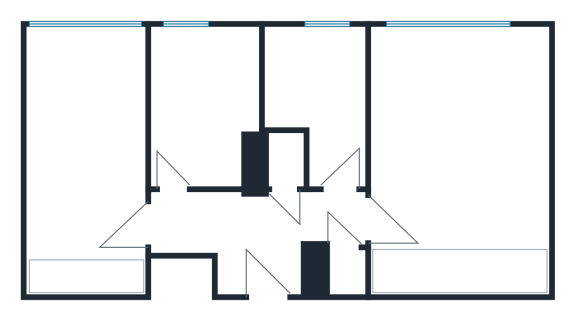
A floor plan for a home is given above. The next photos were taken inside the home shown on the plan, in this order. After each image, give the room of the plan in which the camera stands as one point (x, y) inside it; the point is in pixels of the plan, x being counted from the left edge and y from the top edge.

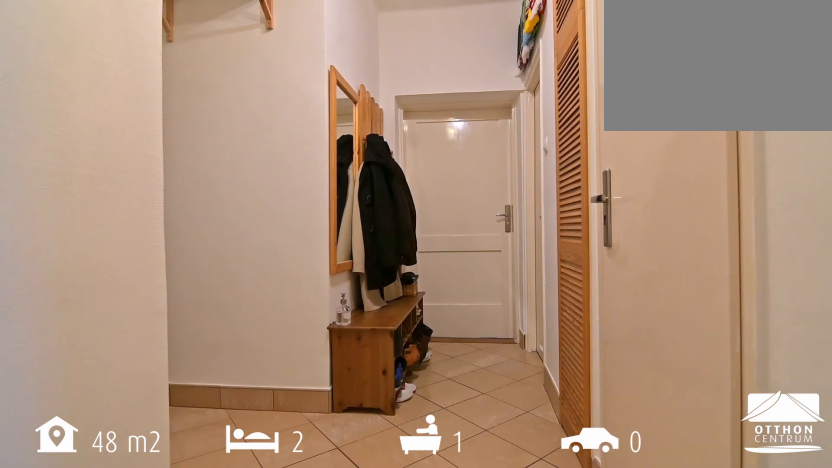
(249, 229)
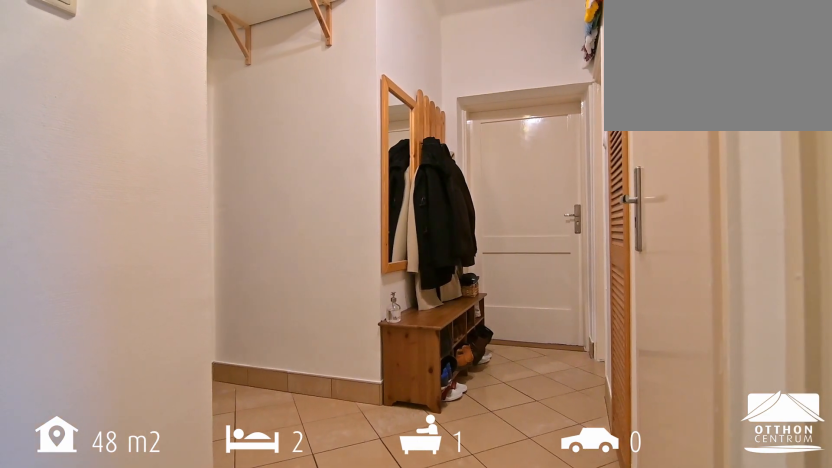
(249, 229)
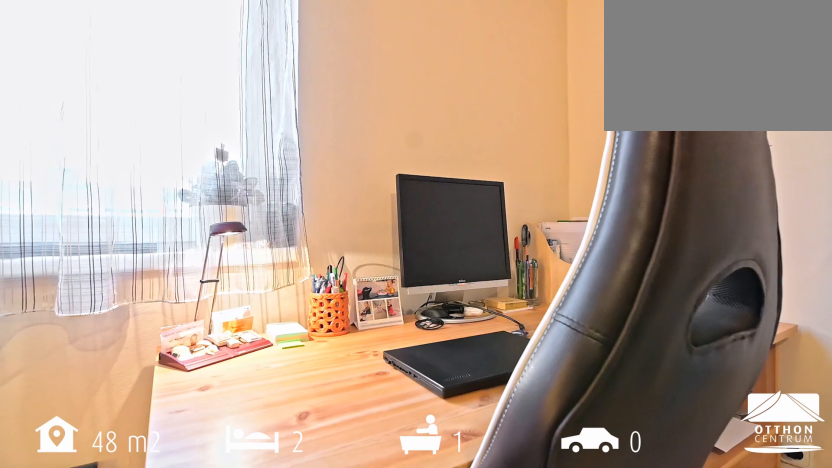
(455, 152)
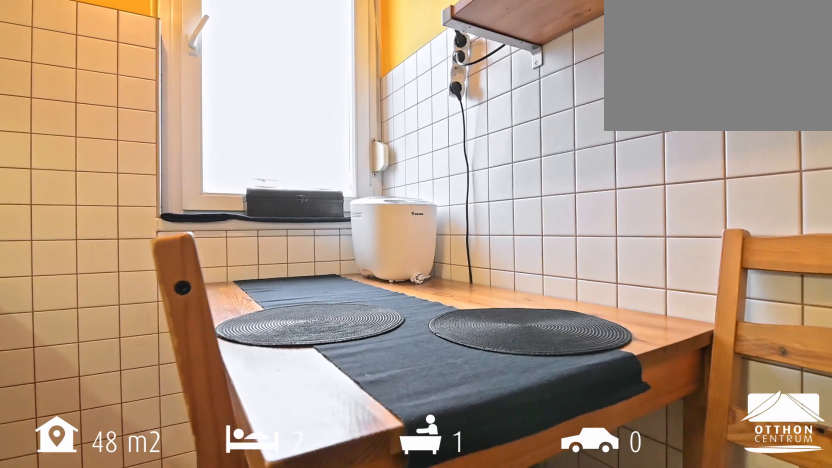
(321, 80)
